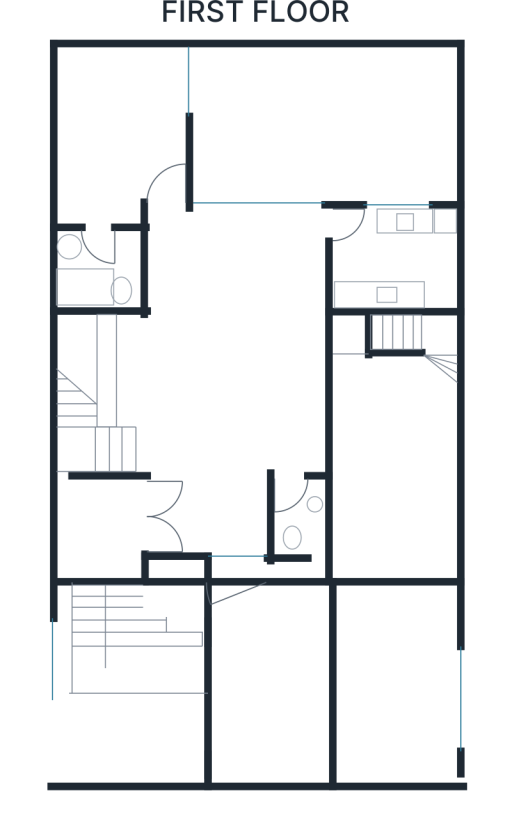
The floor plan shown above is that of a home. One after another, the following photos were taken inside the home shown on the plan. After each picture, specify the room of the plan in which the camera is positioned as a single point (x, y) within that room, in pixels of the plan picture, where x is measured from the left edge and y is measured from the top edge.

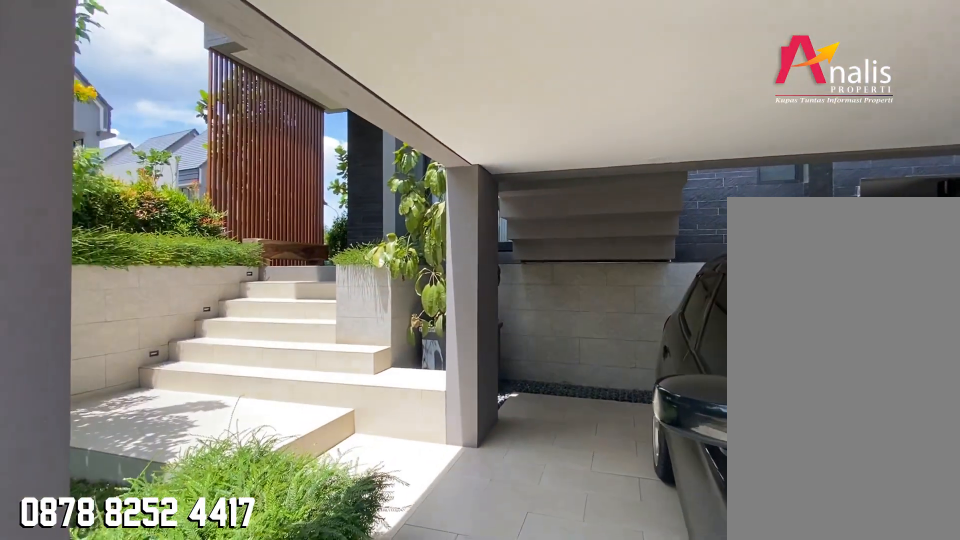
(286, 691)
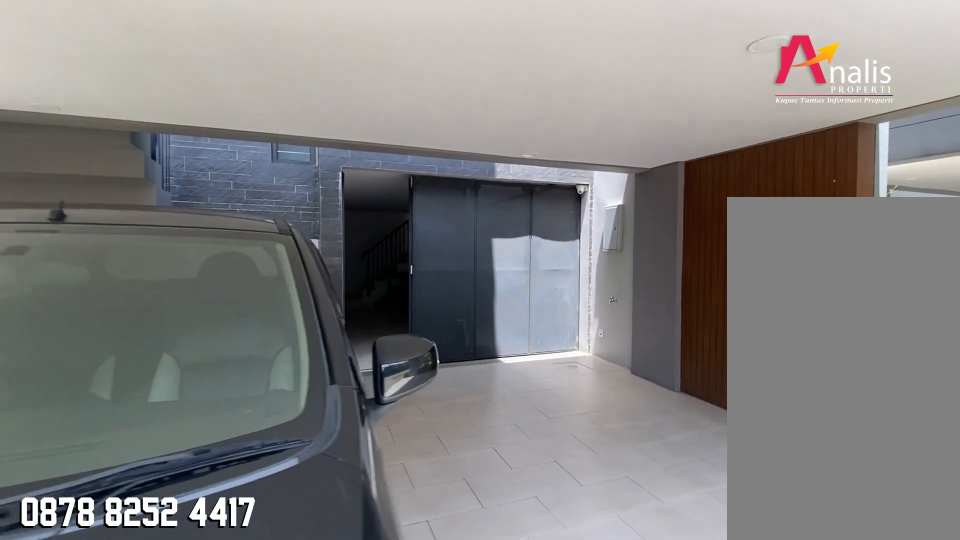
(286, 691)
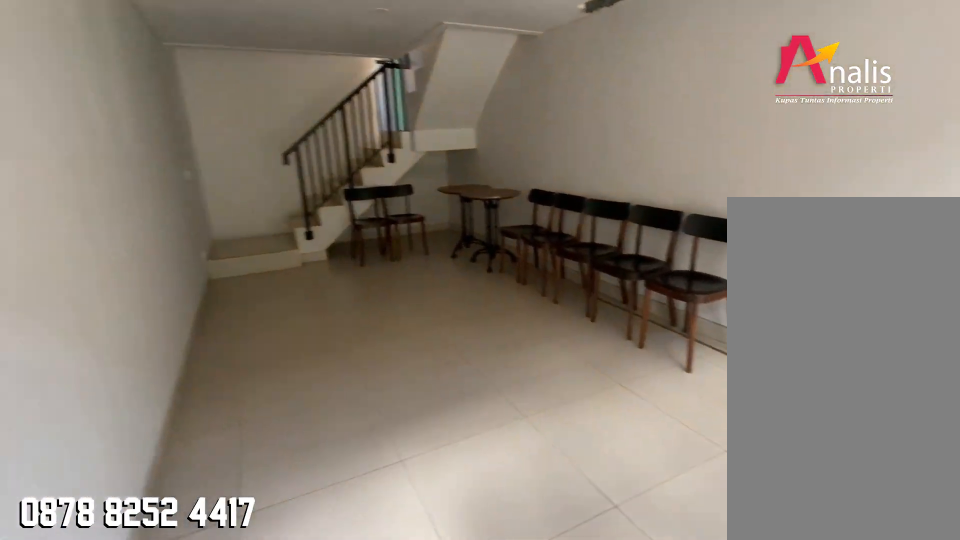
(393, 472)
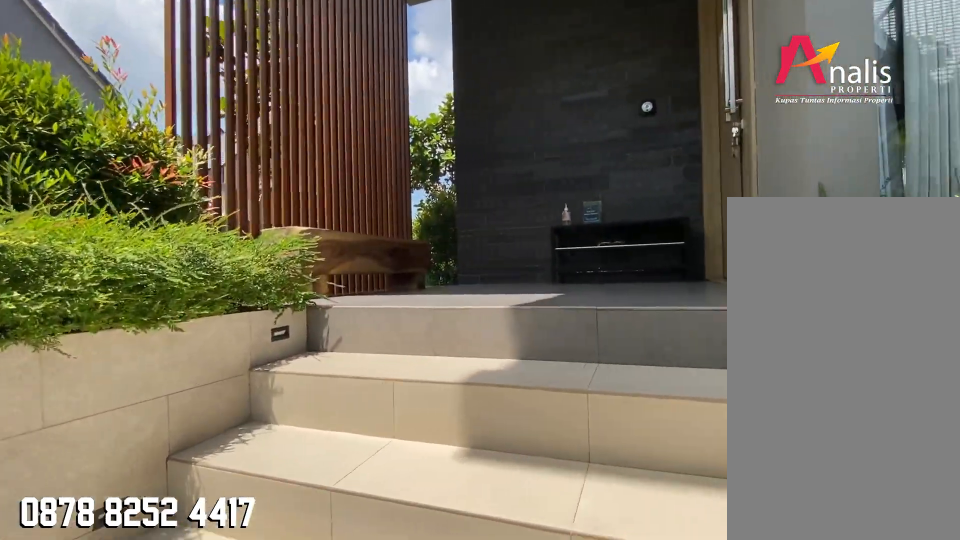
(126, 639)
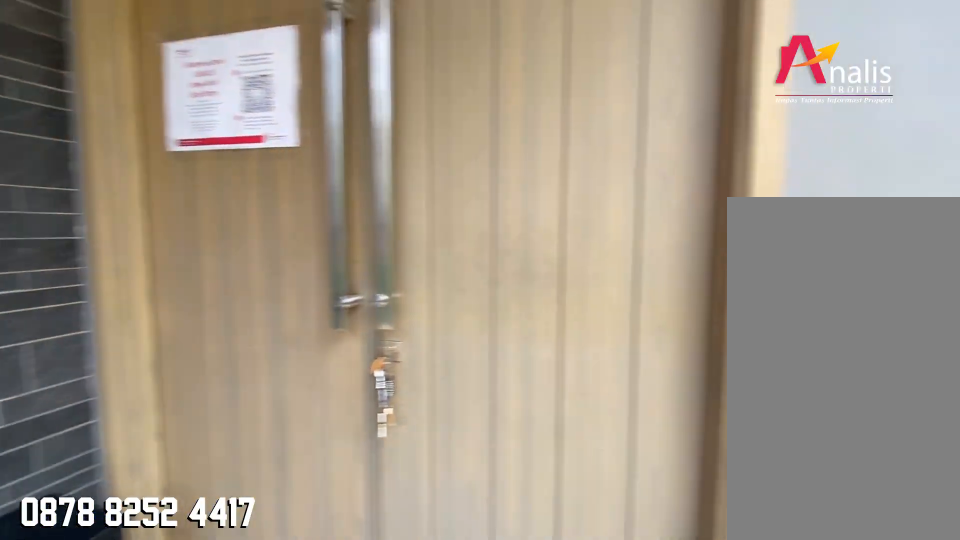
(98, 531)
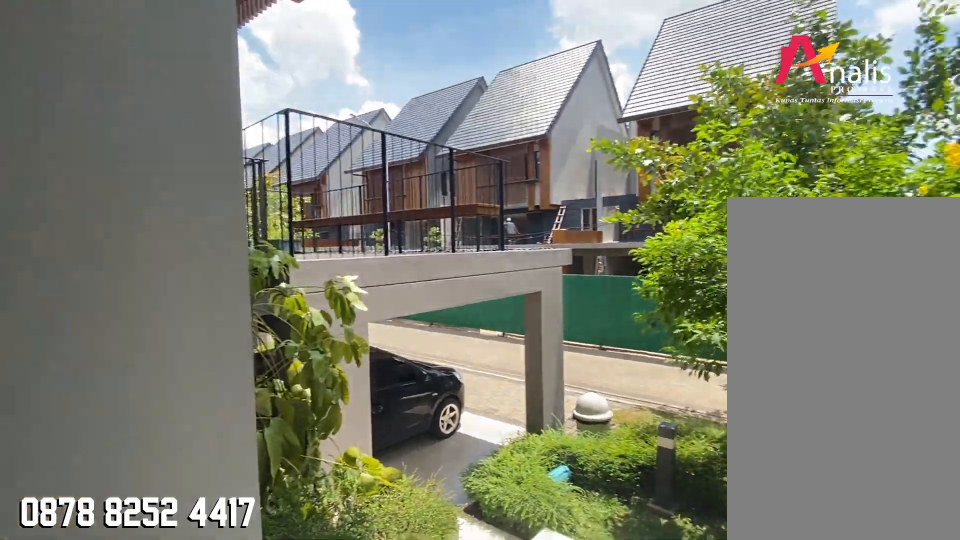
(98, 531)
